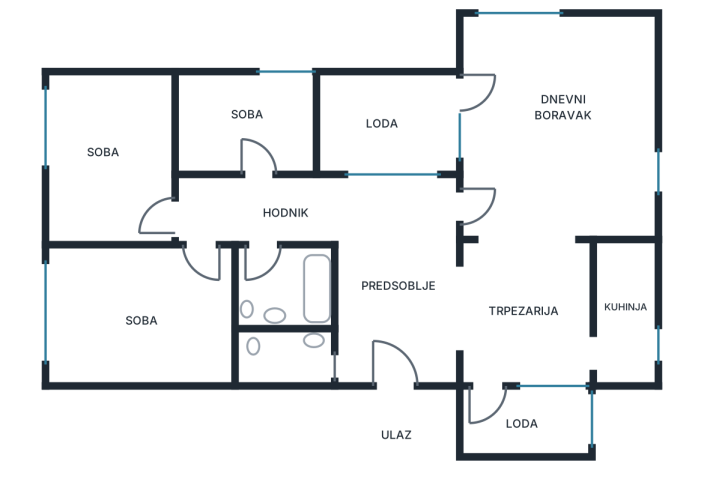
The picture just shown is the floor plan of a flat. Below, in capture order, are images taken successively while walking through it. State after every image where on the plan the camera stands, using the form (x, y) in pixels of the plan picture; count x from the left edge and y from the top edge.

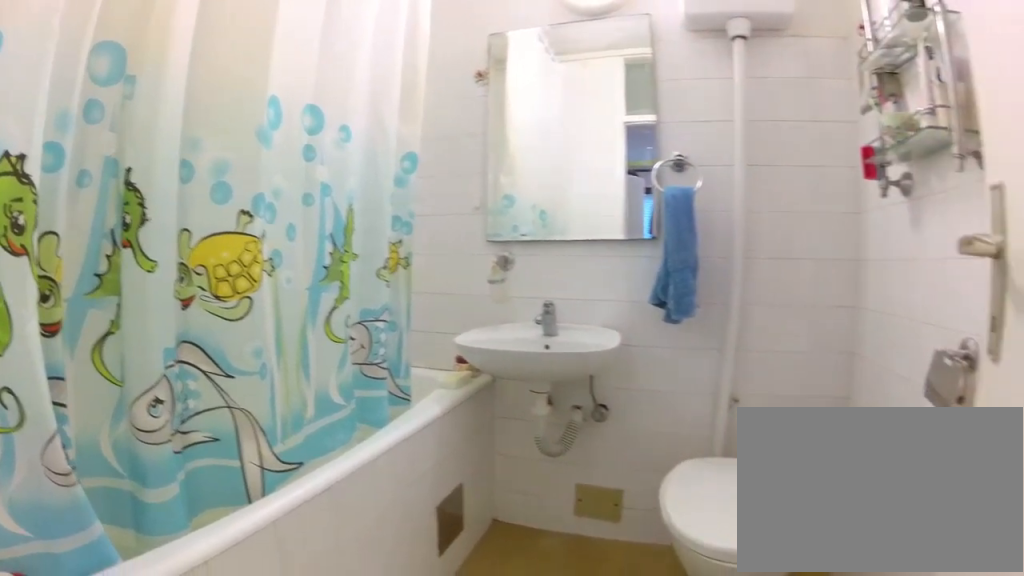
(264, 230)
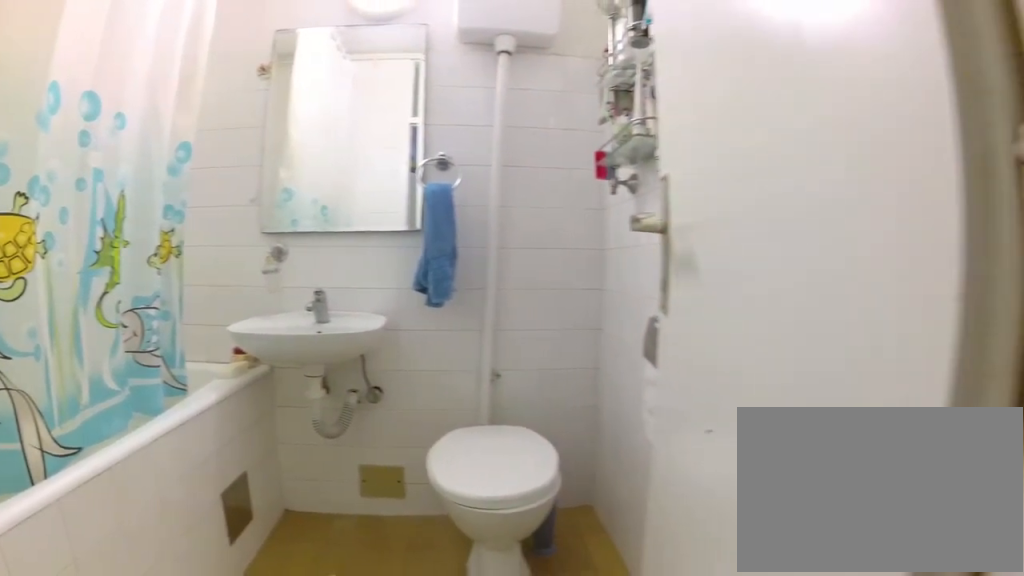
(268, 223)
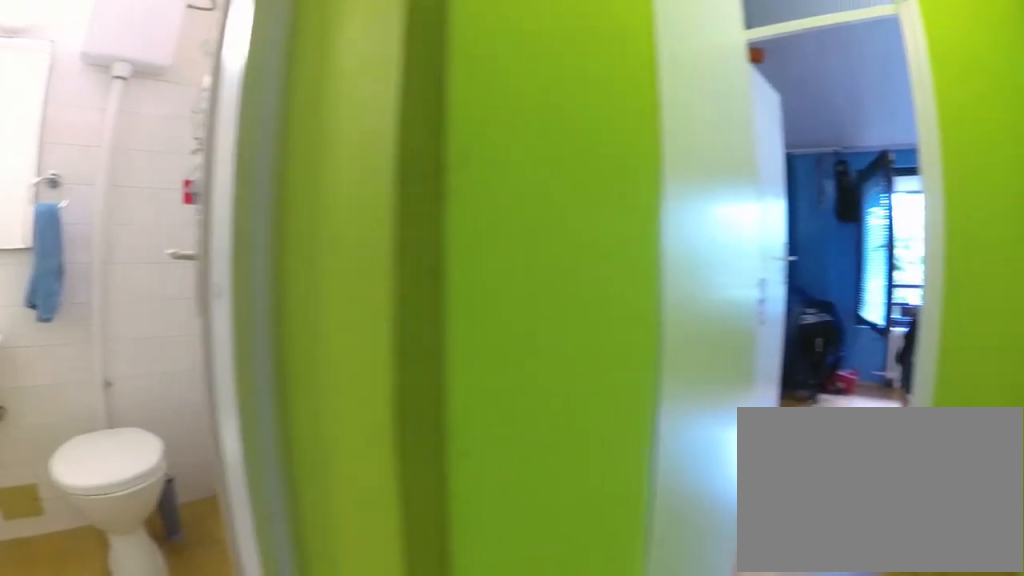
(285, 212)
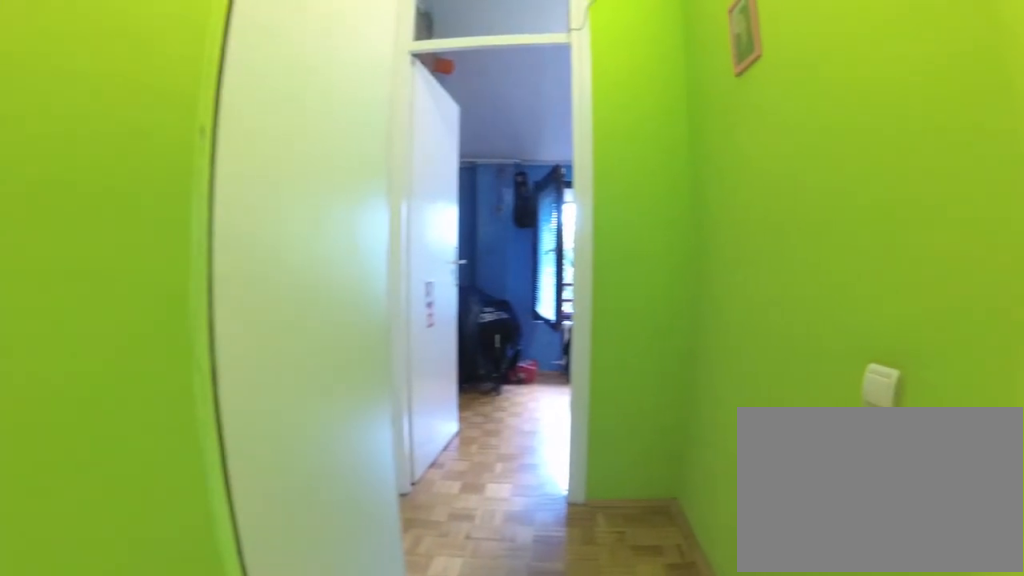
(289, 212)
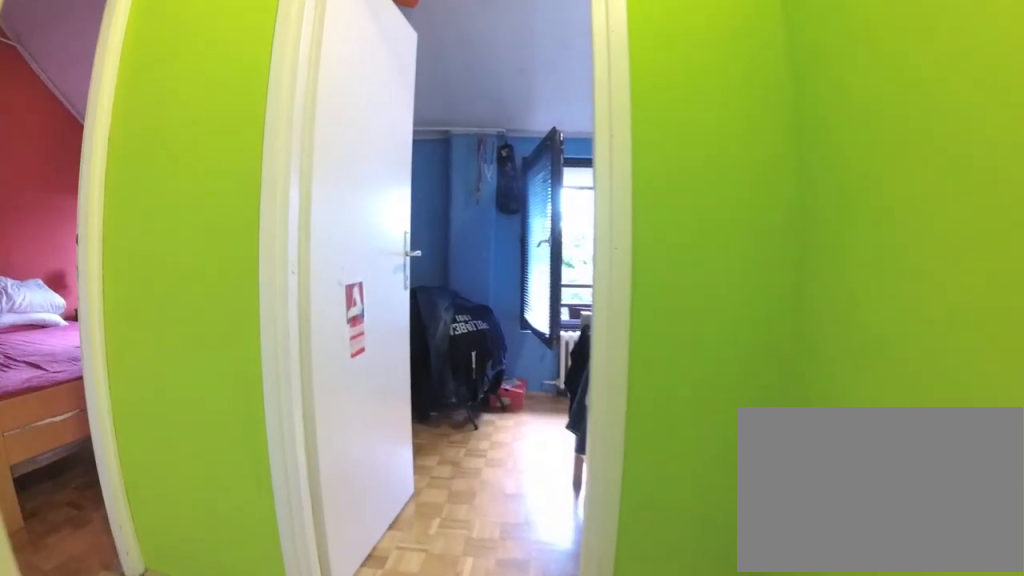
(248, 205)
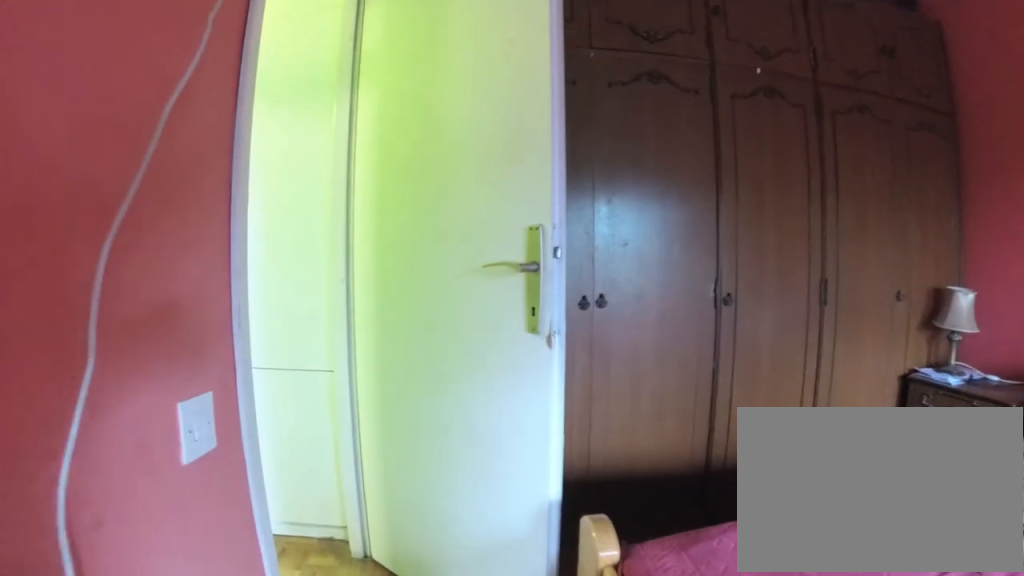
(133, 290)
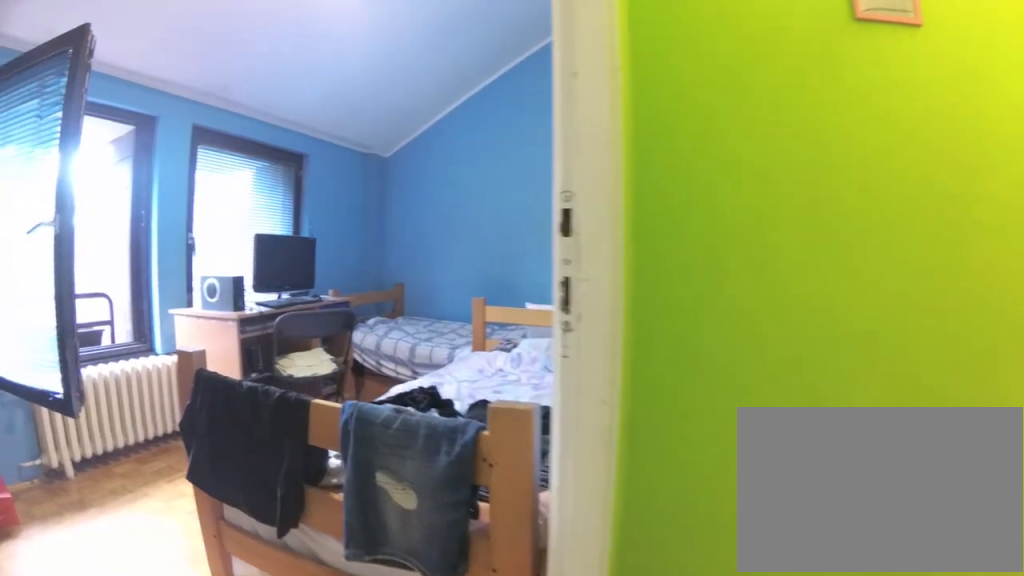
(202, 235)
